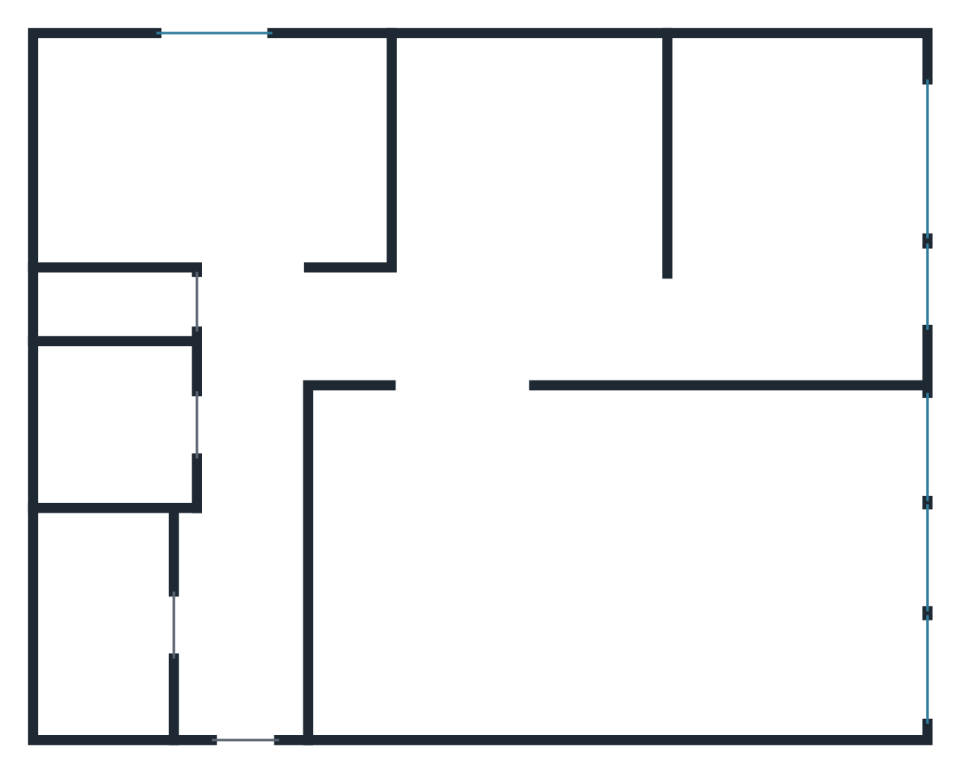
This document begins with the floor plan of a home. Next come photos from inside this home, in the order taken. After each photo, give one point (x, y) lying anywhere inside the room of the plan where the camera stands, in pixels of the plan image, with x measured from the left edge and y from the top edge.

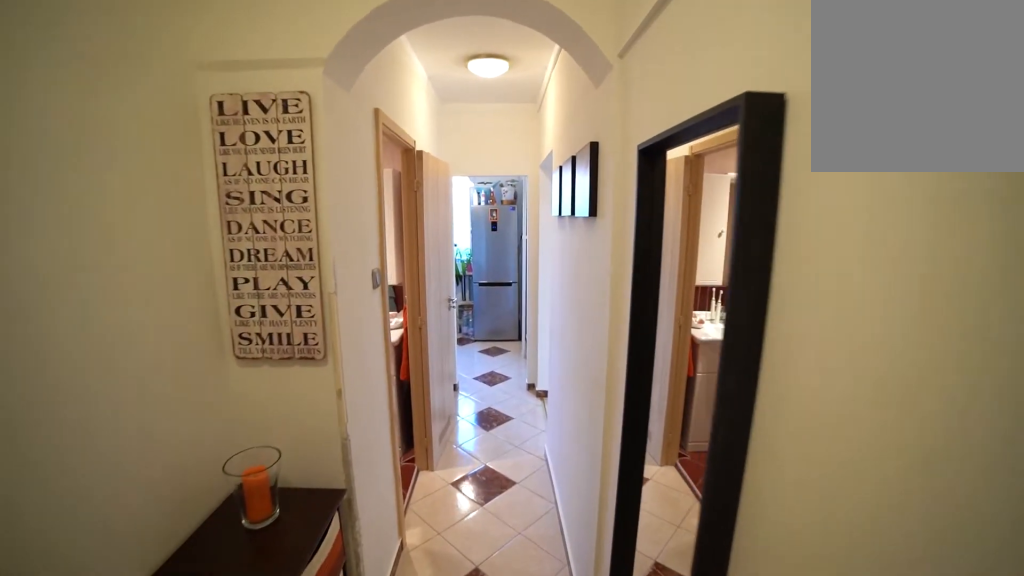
(242, 645)
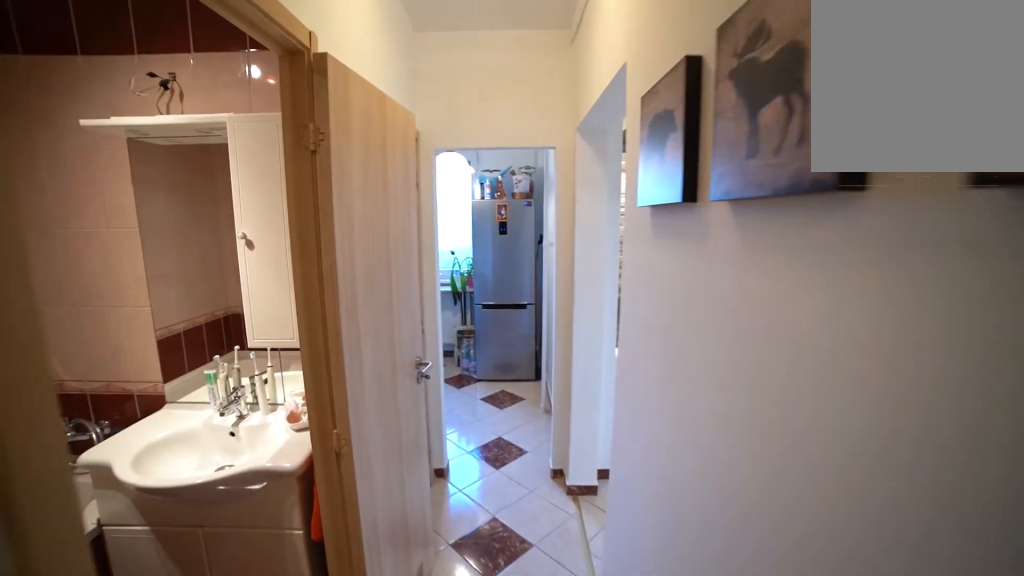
(241, 645)
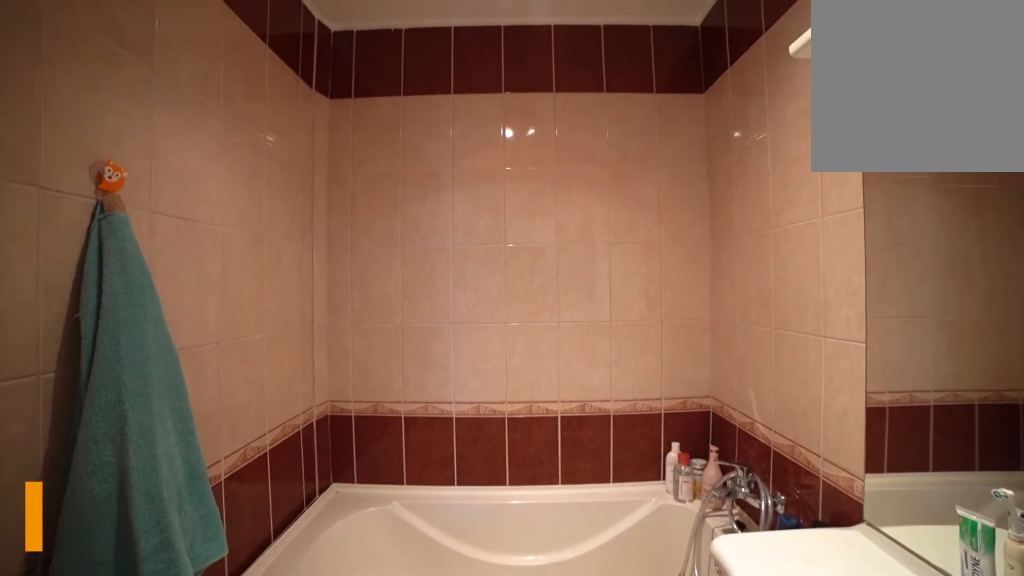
(98, 429)
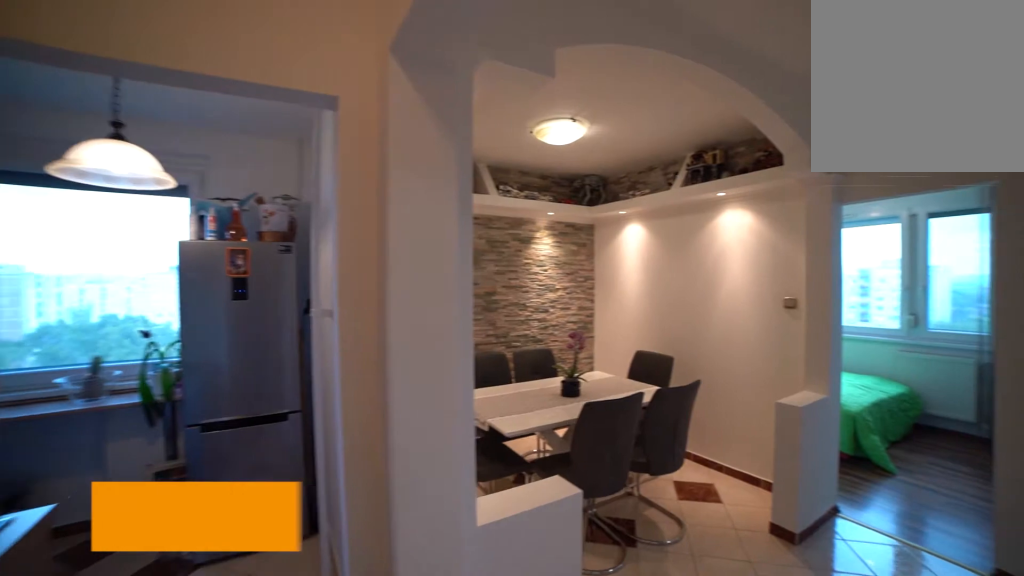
(259, 352)
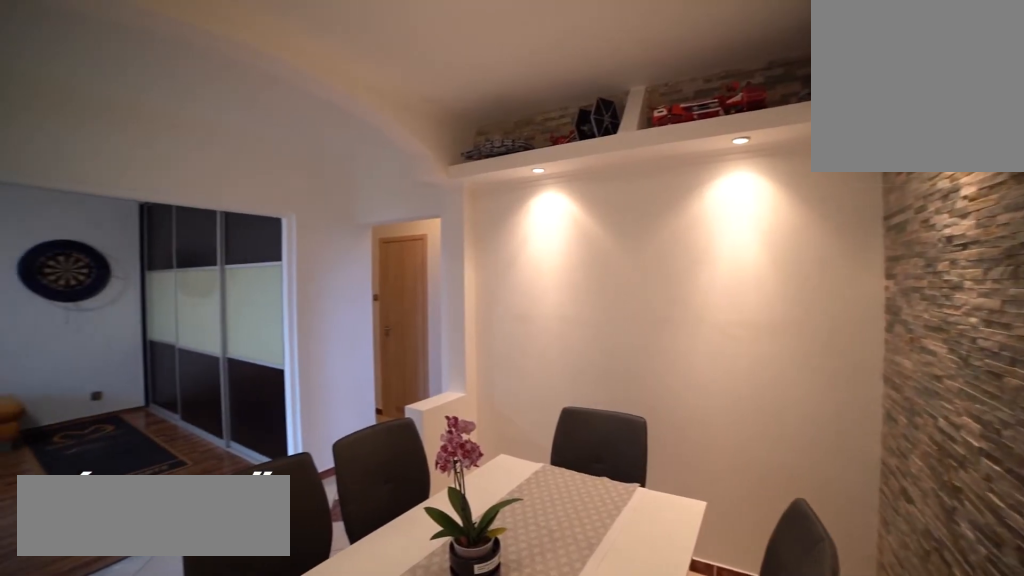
(531, 155)
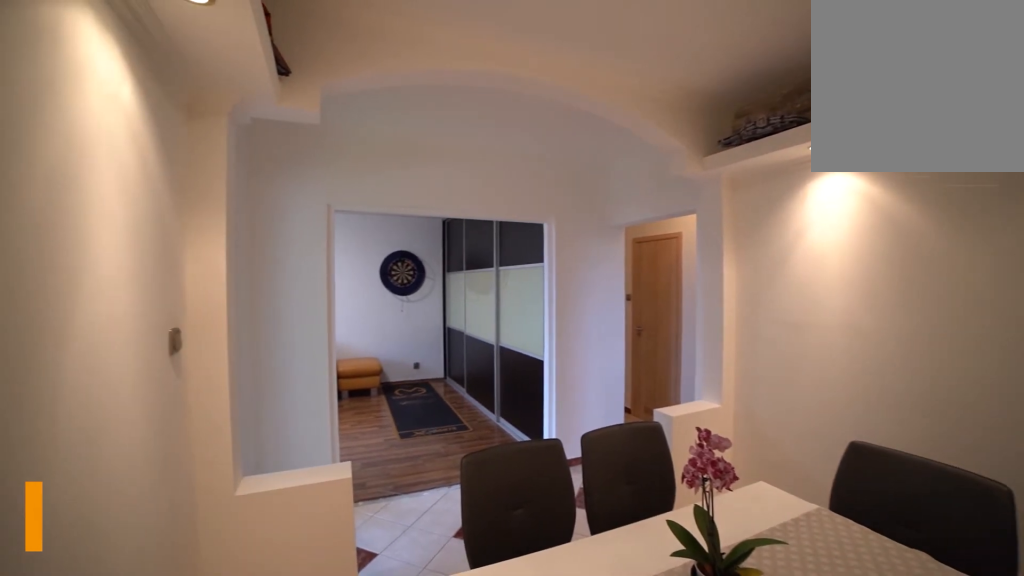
(531, 154)
